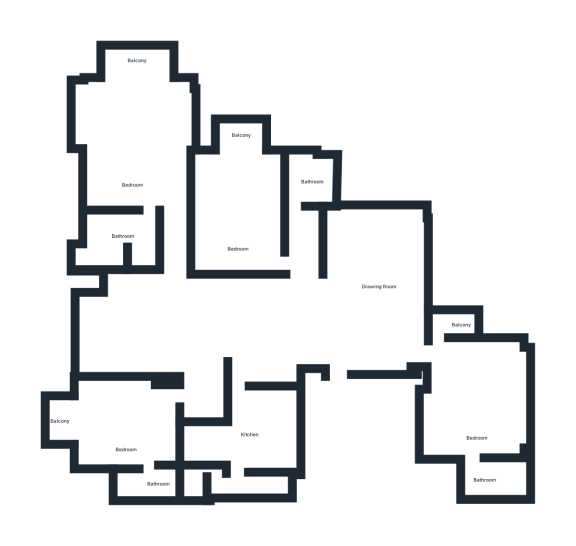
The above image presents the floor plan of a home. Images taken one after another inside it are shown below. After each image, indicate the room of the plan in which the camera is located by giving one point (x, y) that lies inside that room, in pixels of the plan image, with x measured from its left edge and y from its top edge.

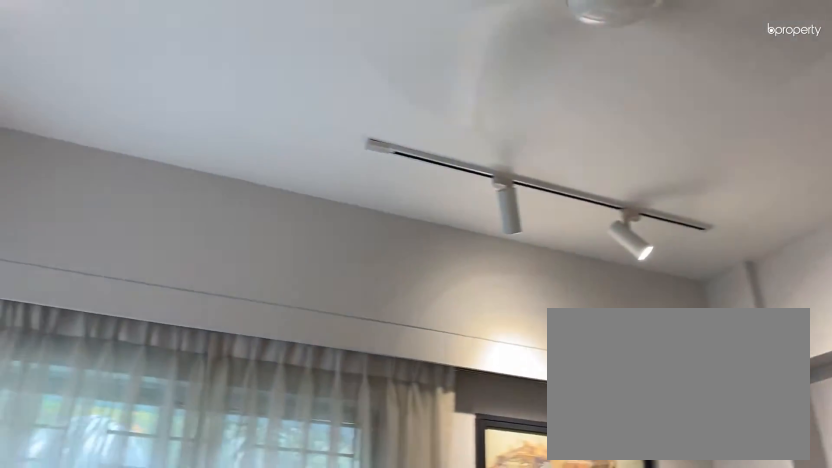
(476, 405)
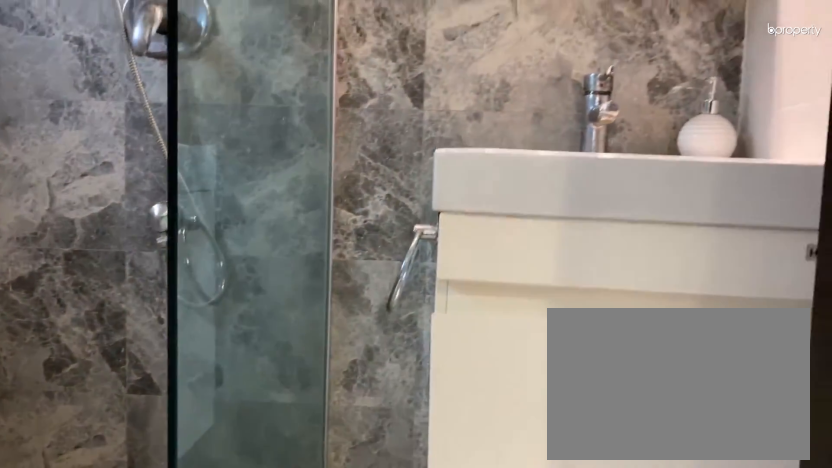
(504, 478)
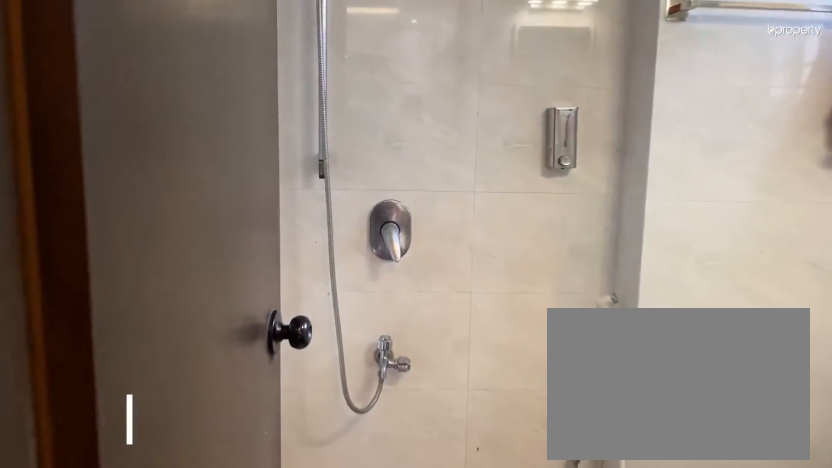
(312, 174)
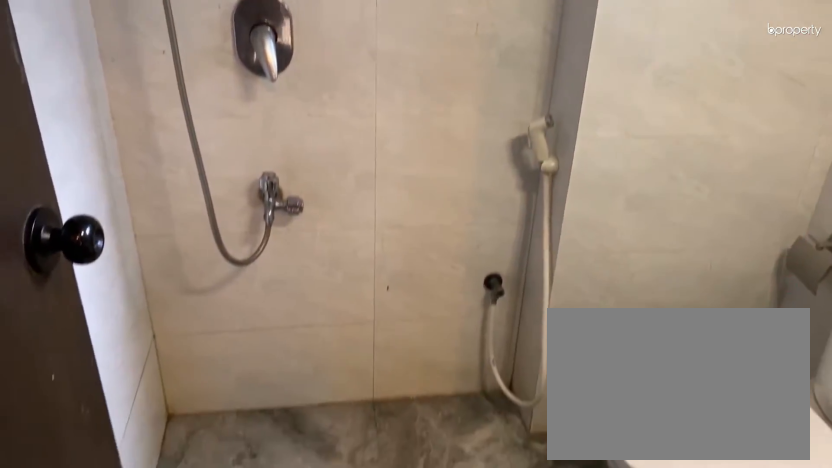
(312, 174)
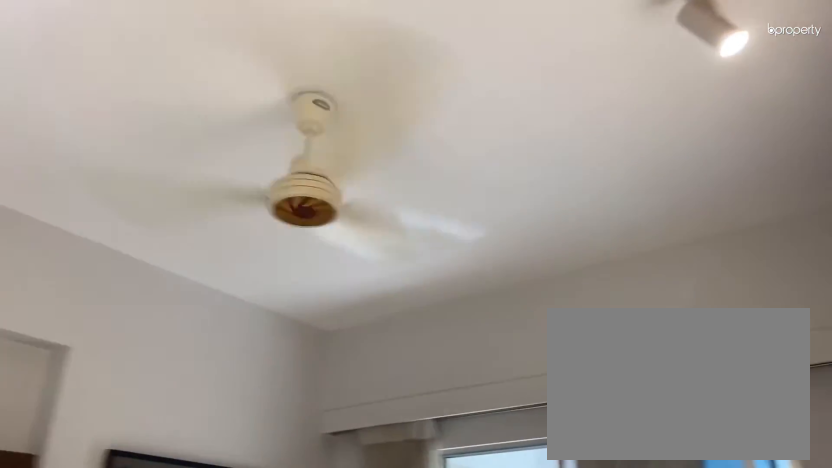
(237, 209)
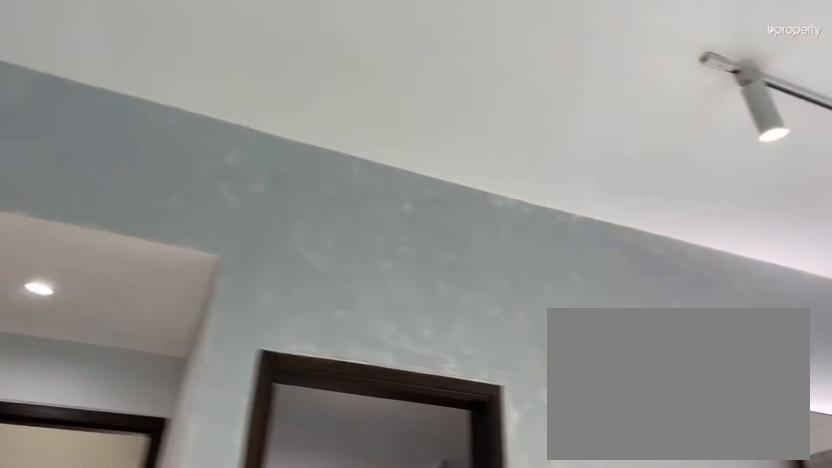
(134, 169)
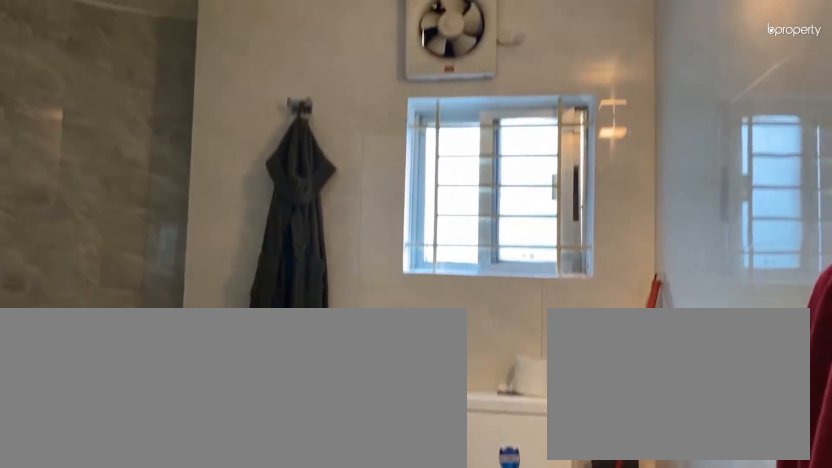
(121, 237)
